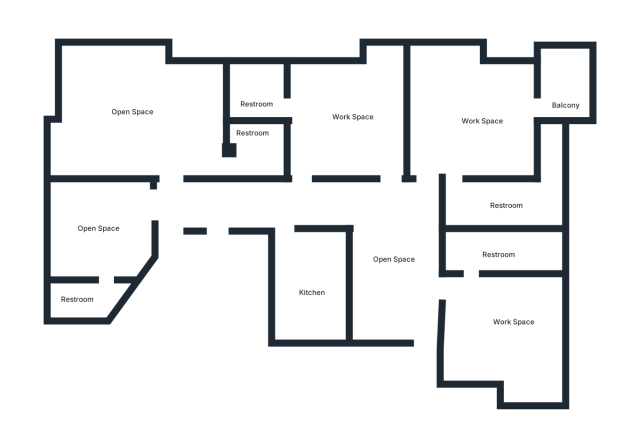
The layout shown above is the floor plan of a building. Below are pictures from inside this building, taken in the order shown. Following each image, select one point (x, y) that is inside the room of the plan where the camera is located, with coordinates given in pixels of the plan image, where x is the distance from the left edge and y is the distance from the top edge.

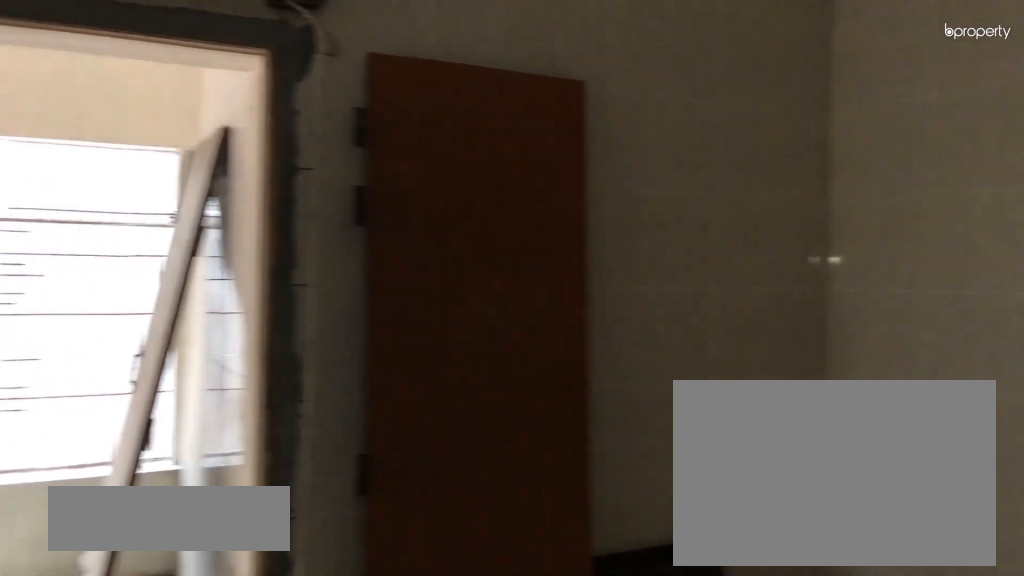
(475, 124)
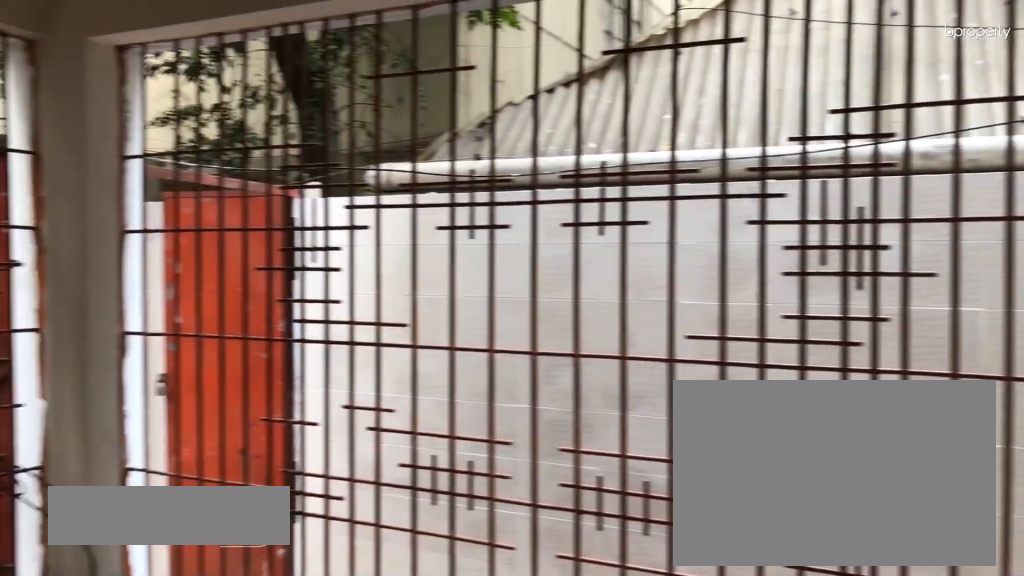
(566, 98)
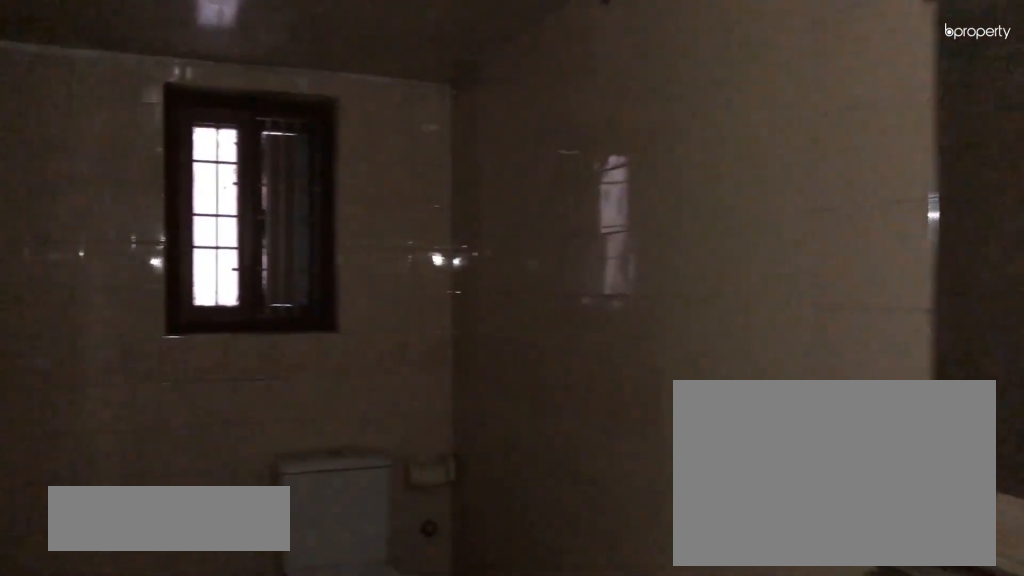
(502, 206)
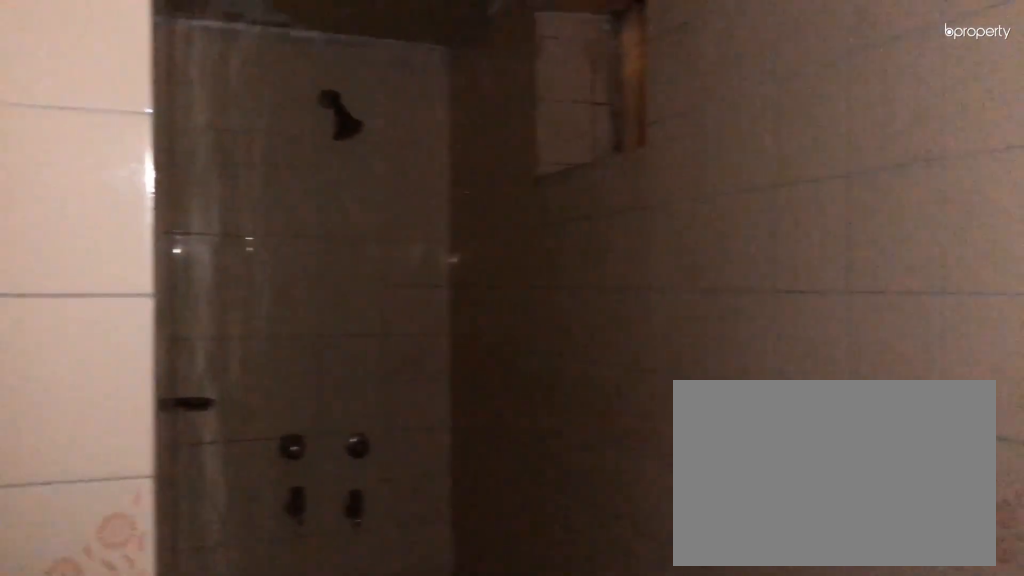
(502, 206)
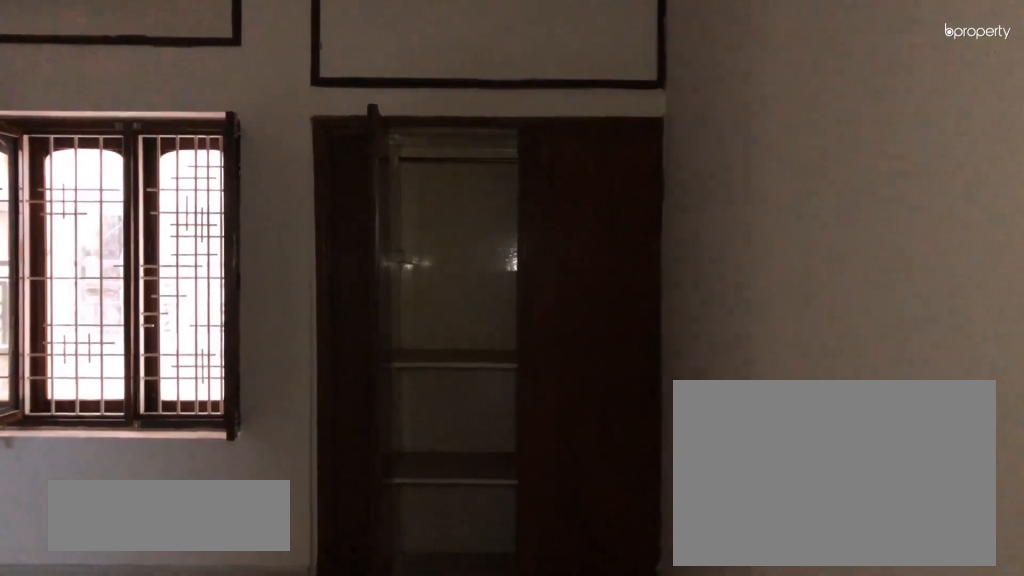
(331, 112)
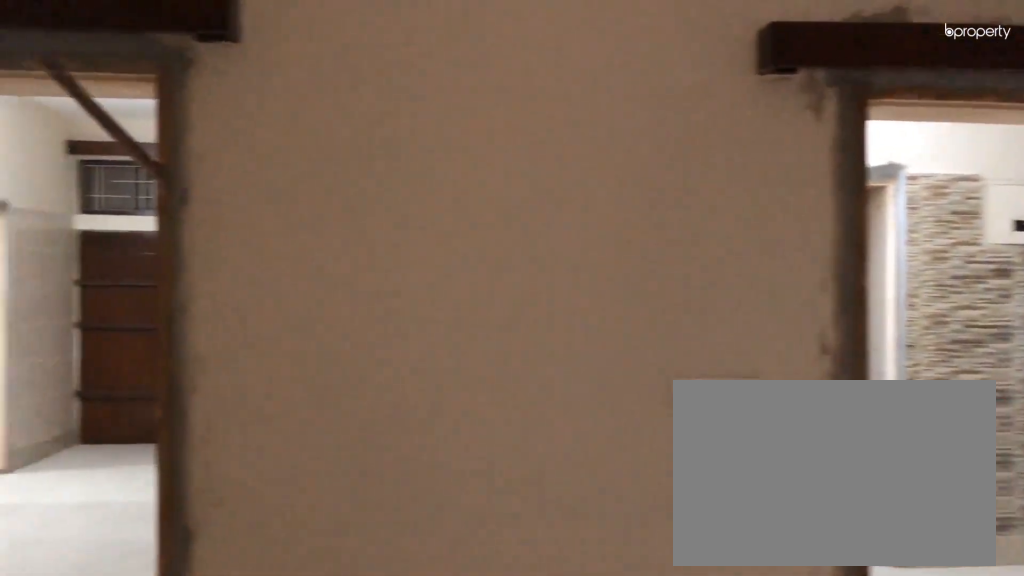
(331, 112)
